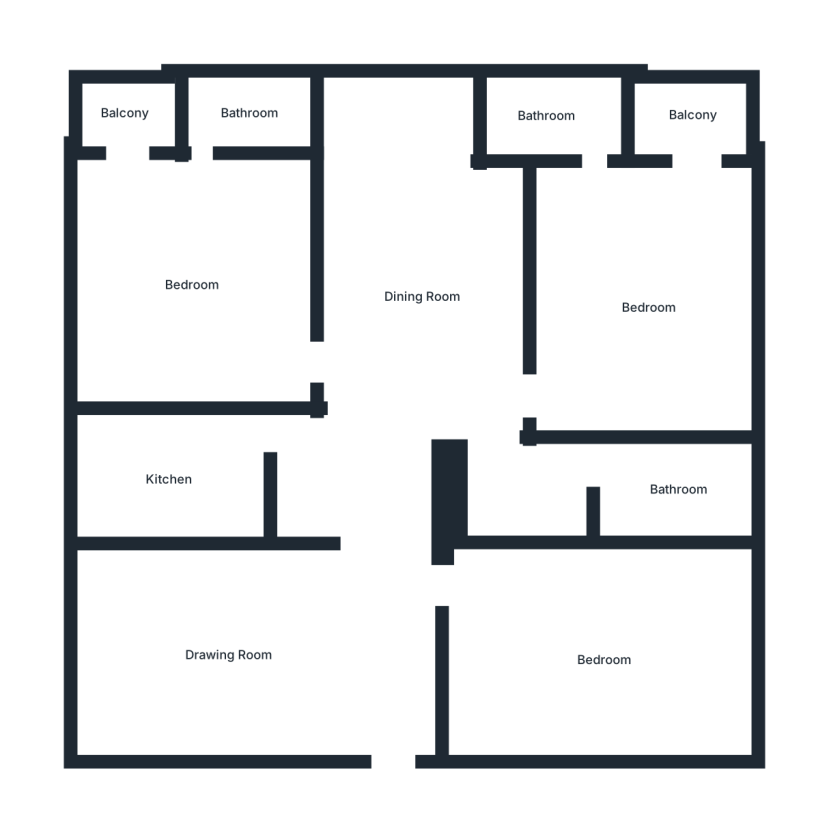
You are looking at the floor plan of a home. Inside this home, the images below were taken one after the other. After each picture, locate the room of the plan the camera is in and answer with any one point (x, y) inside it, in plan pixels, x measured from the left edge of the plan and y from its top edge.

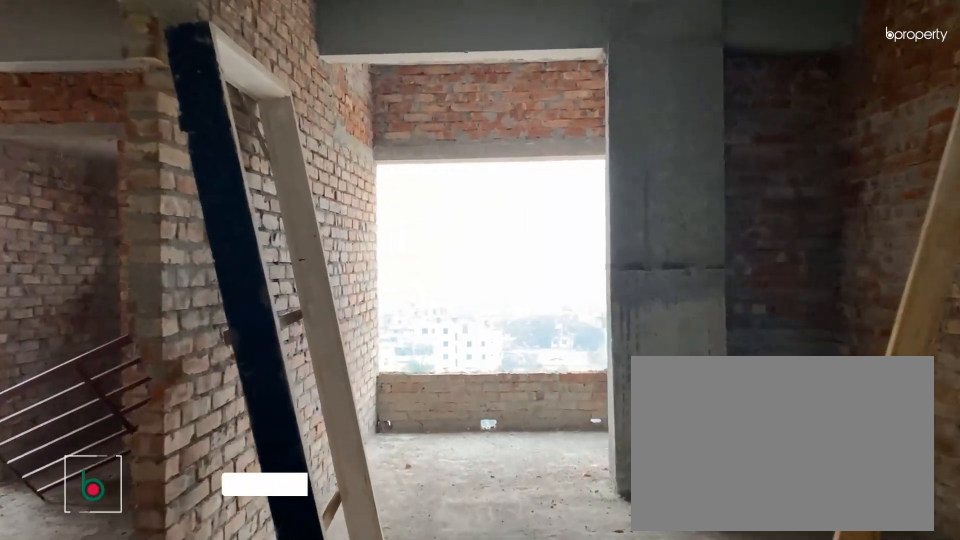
(419, 295)
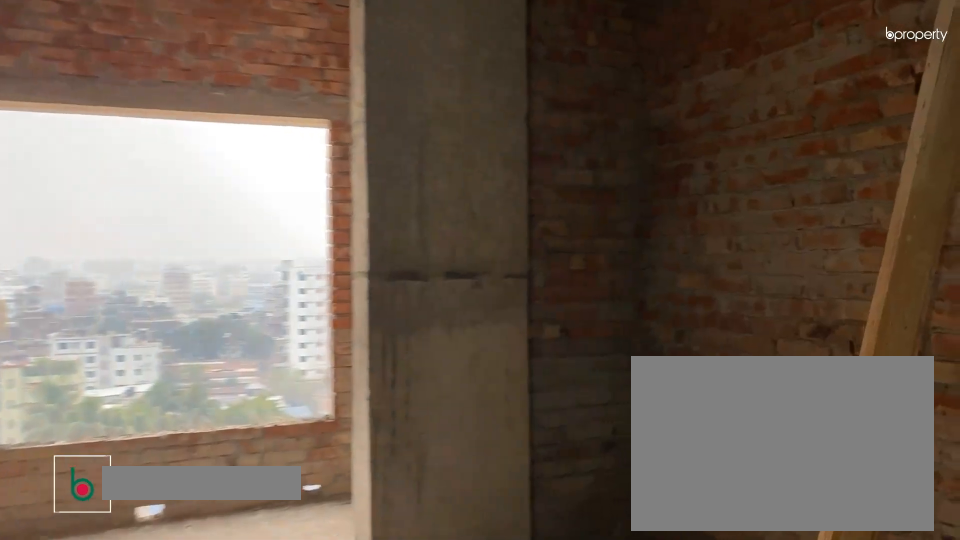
(419, 295)
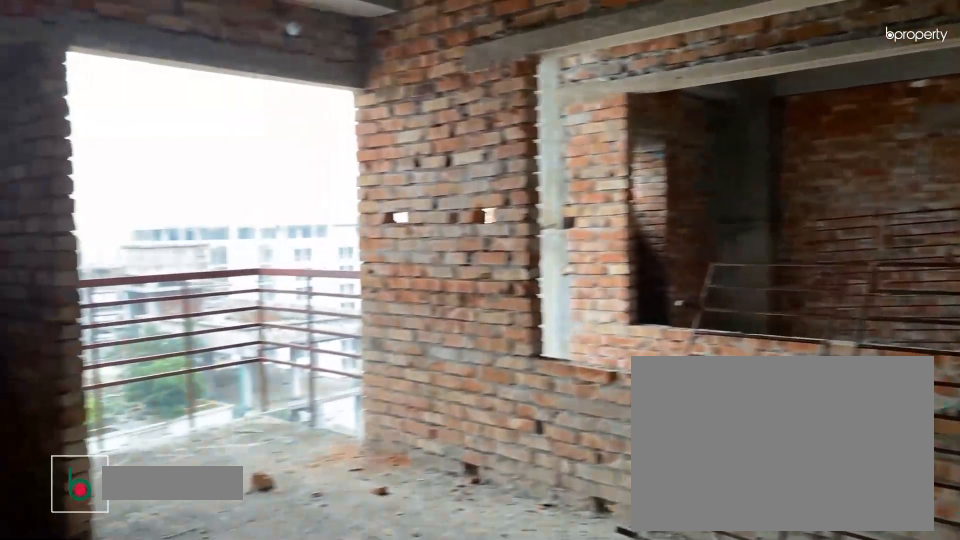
(648, 309)
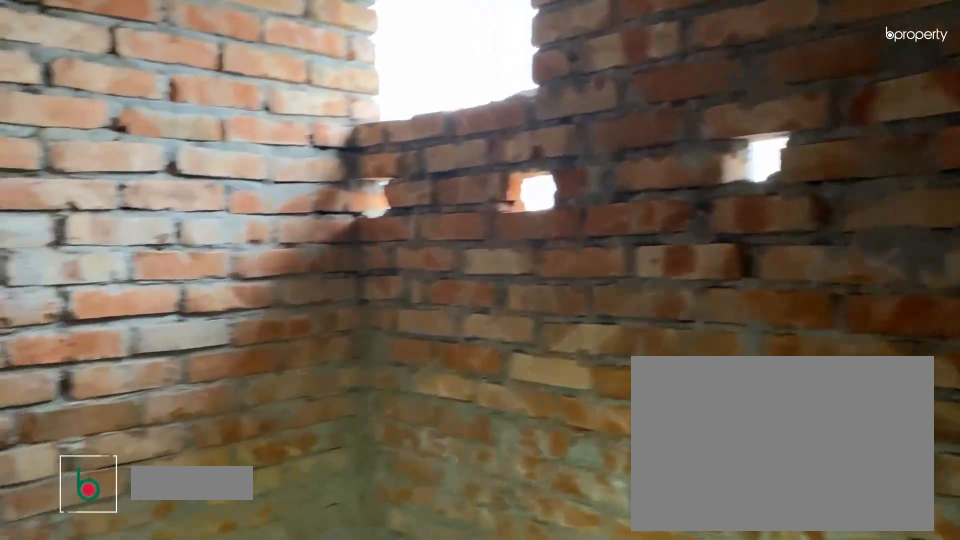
(549, 116)
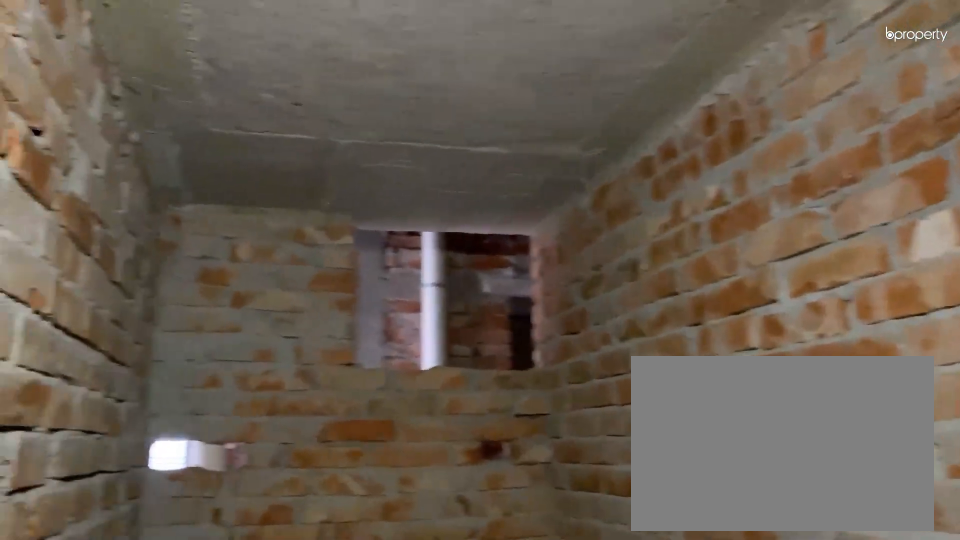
(680, 487)
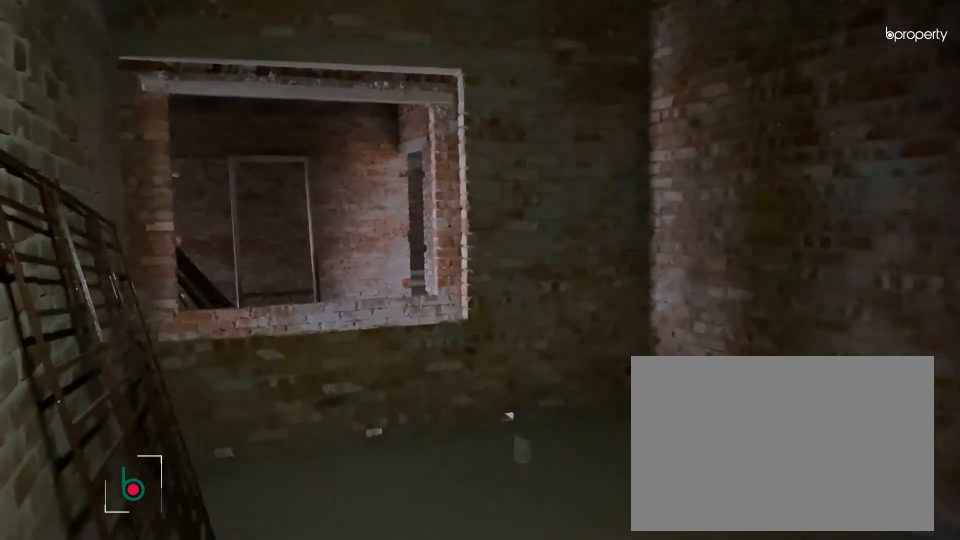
(605, 659)
